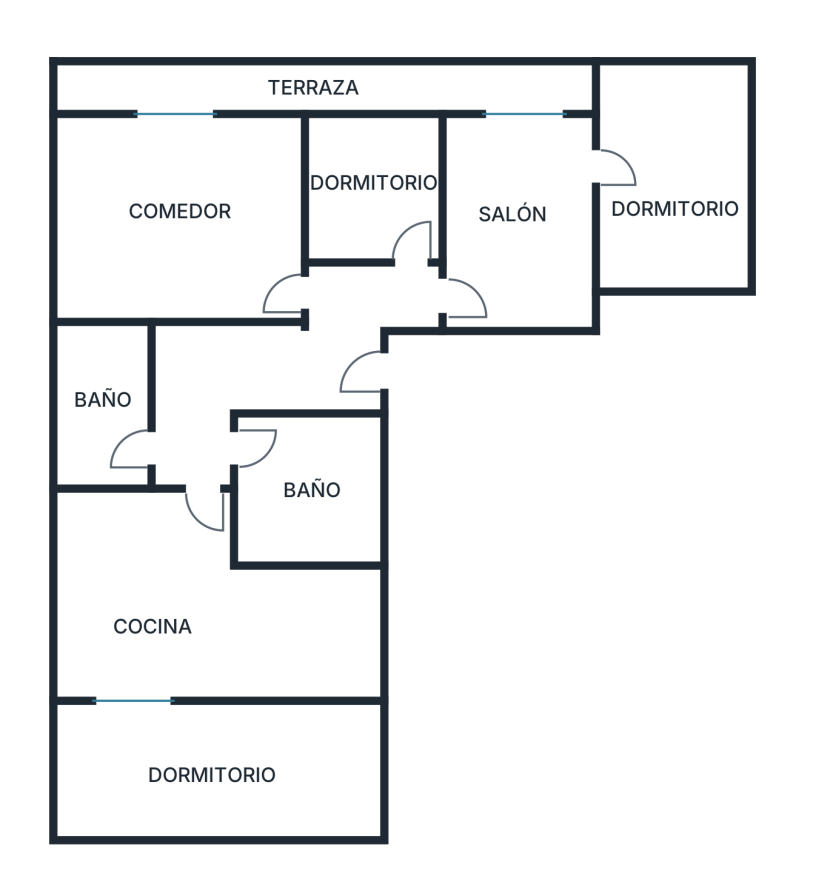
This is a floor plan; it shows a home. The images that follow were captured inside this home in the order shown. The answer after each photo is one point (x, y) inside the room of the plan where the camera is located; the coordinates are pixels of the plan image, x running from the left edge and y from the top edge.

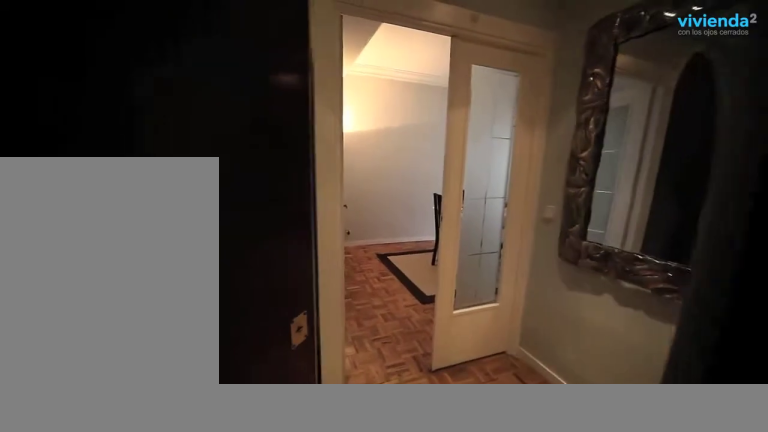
(340, 360)
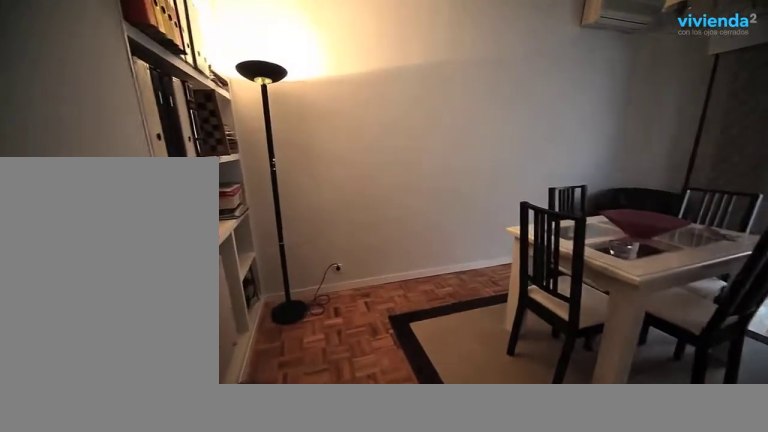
(202, 267)
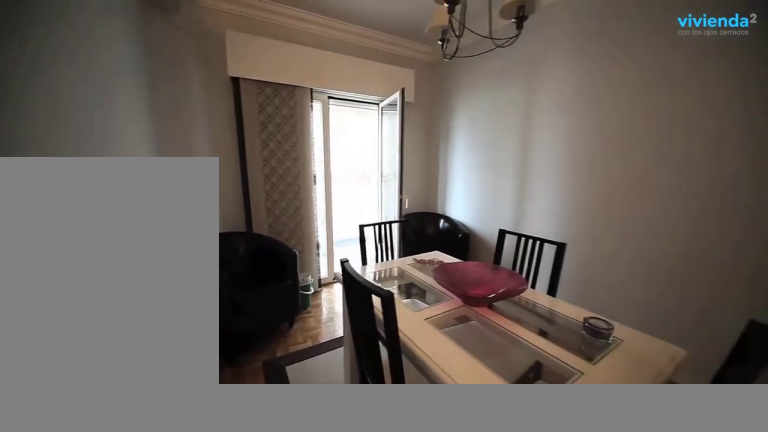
(202, 267)
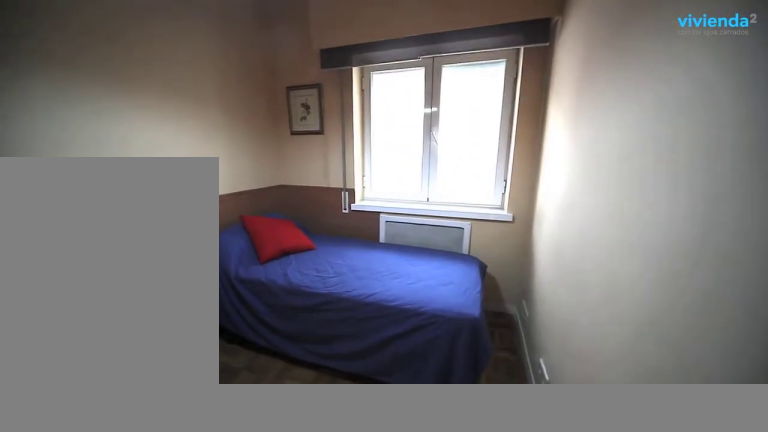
(373, 202)
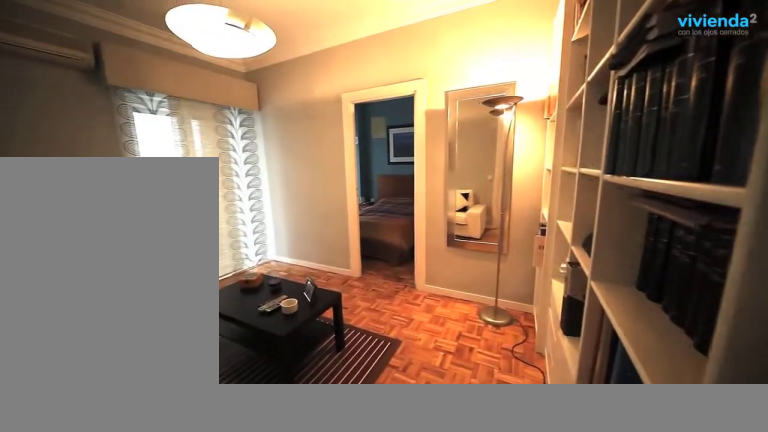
(547, 277)
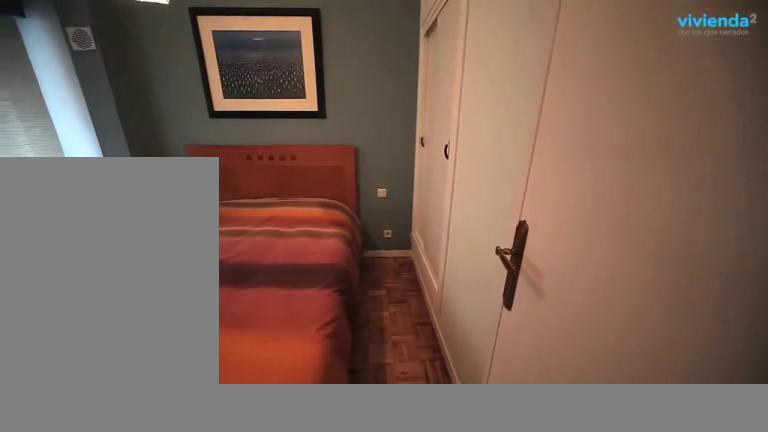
(667, 139)
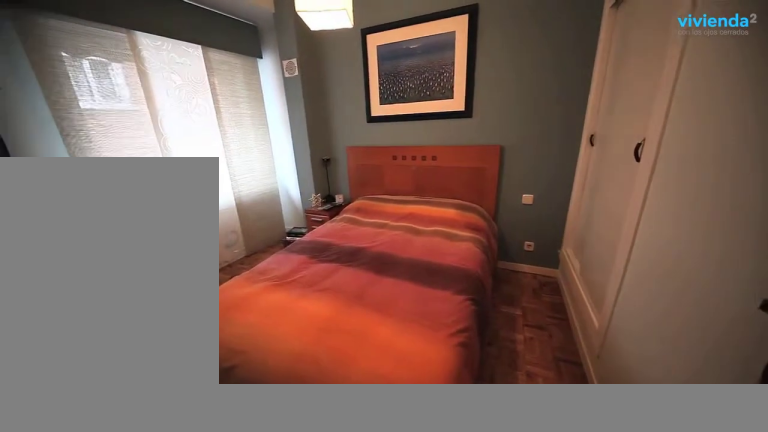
(667, 140)
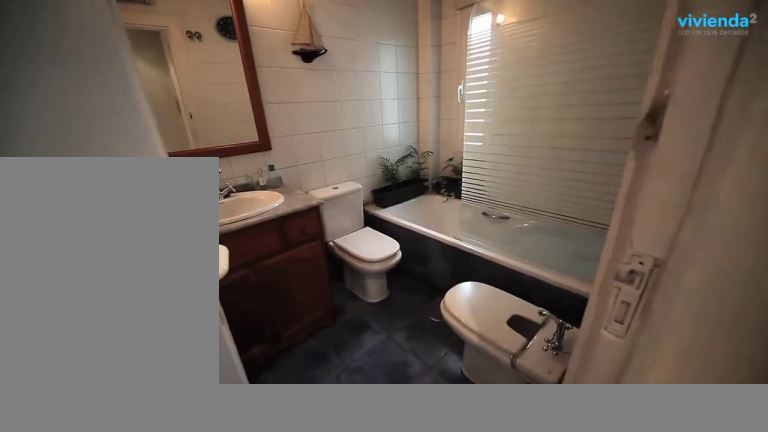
(336, 518)
